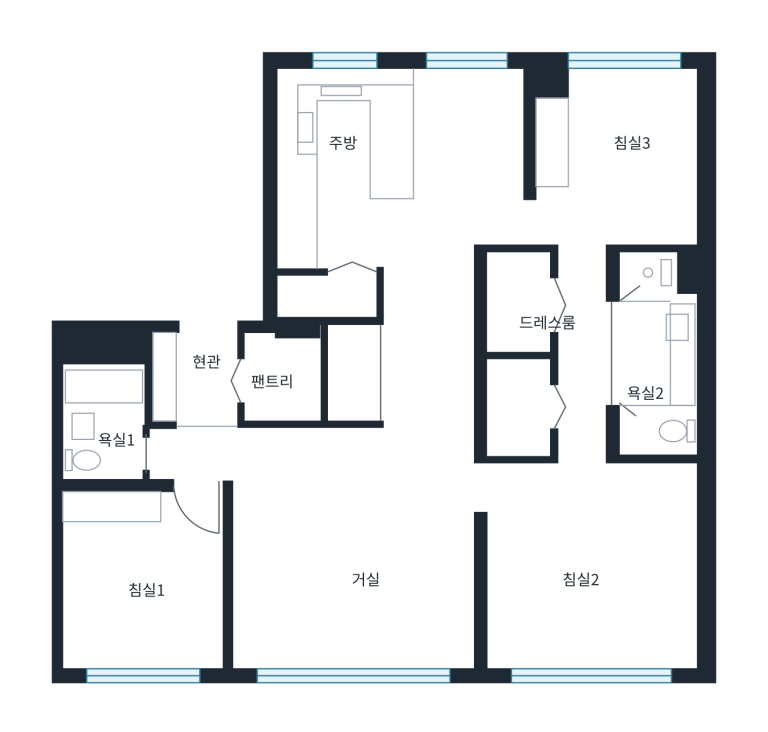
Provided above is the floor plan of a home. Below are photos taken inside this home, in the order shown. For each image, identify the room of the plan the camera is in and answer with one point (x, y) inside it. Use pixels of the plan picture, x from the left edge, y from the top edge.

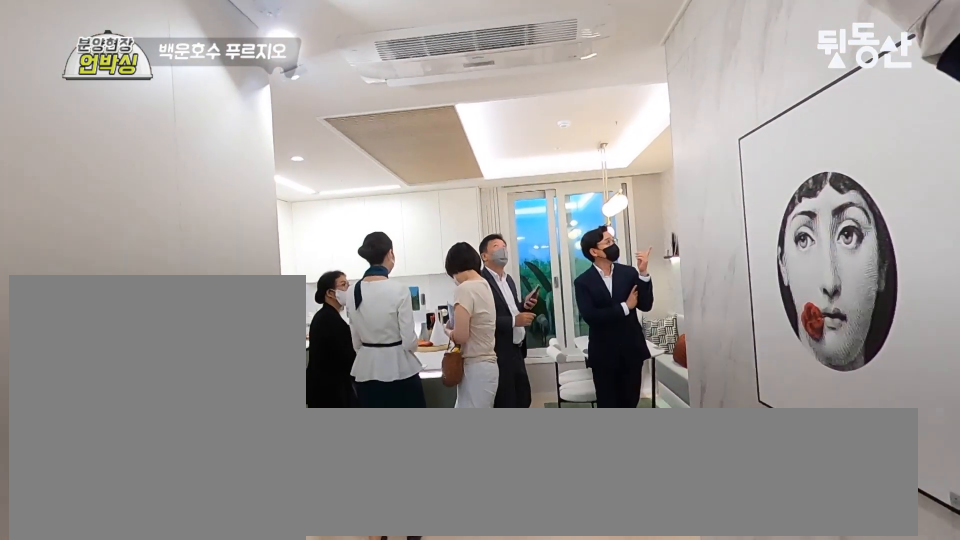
(430, 389)
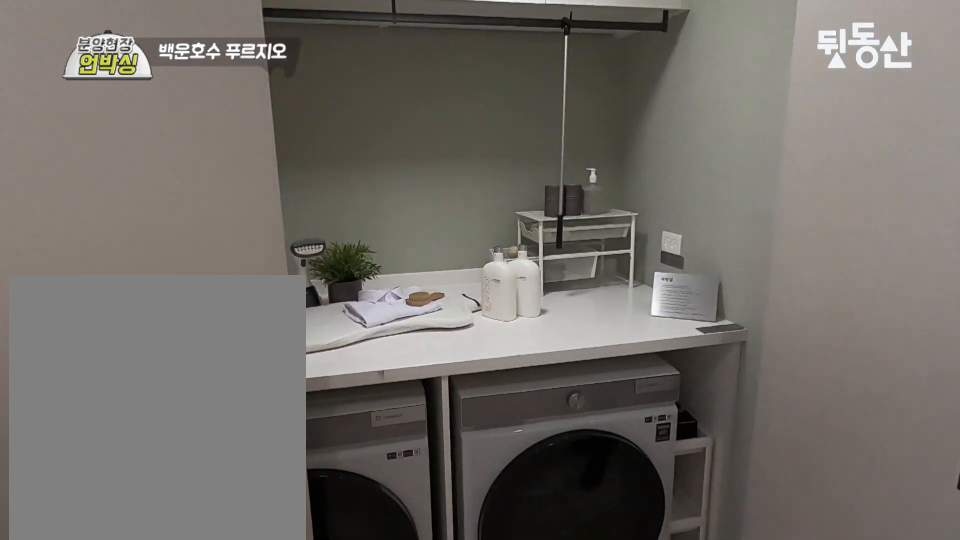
(430, 389)
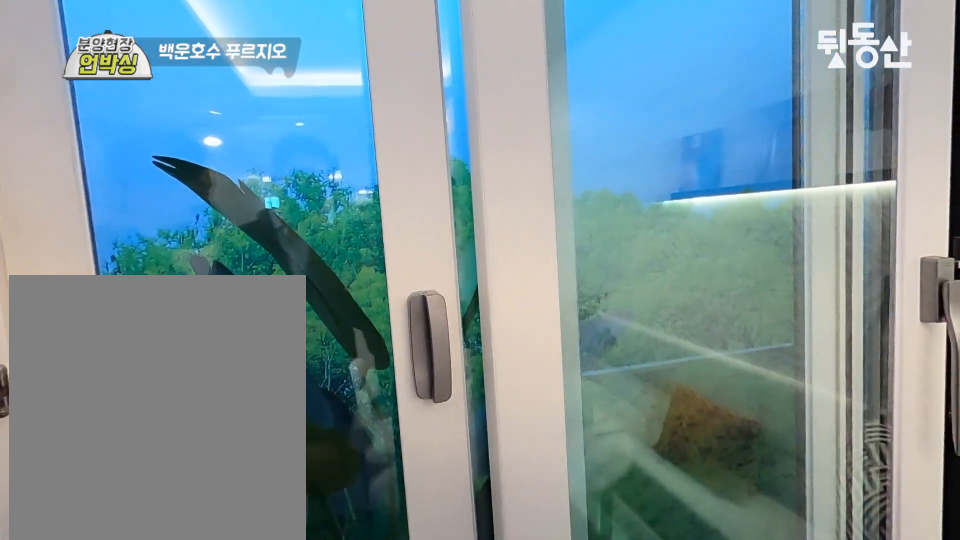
(465, 183)
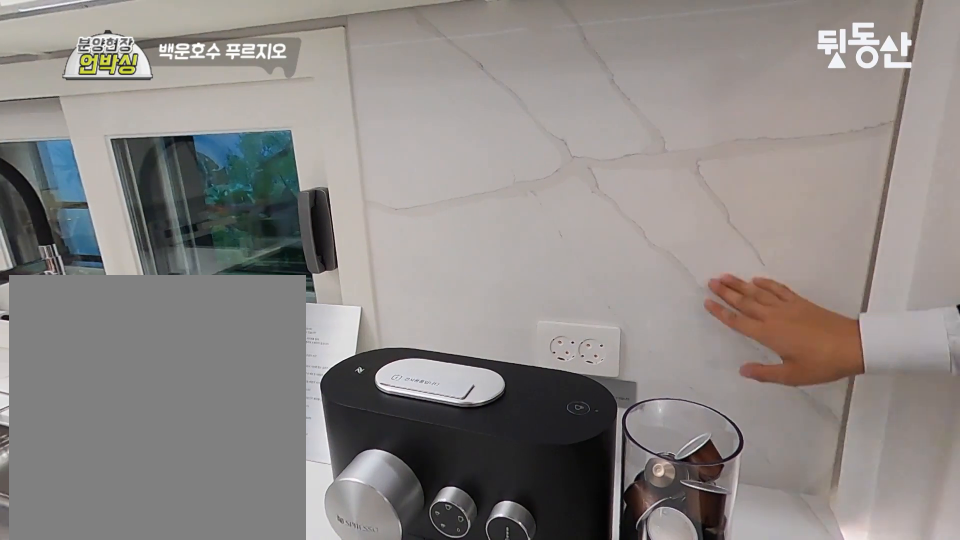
(466, 185)
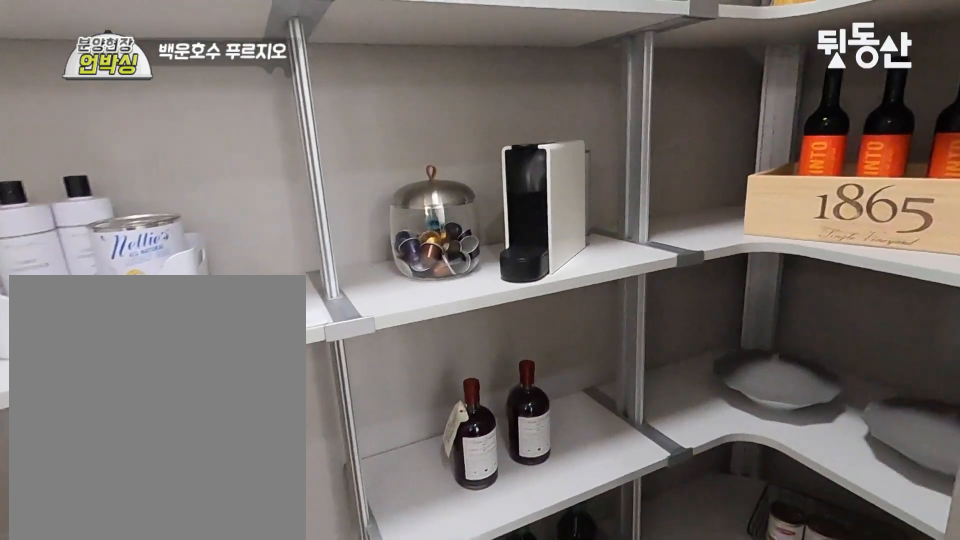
(353, 278)
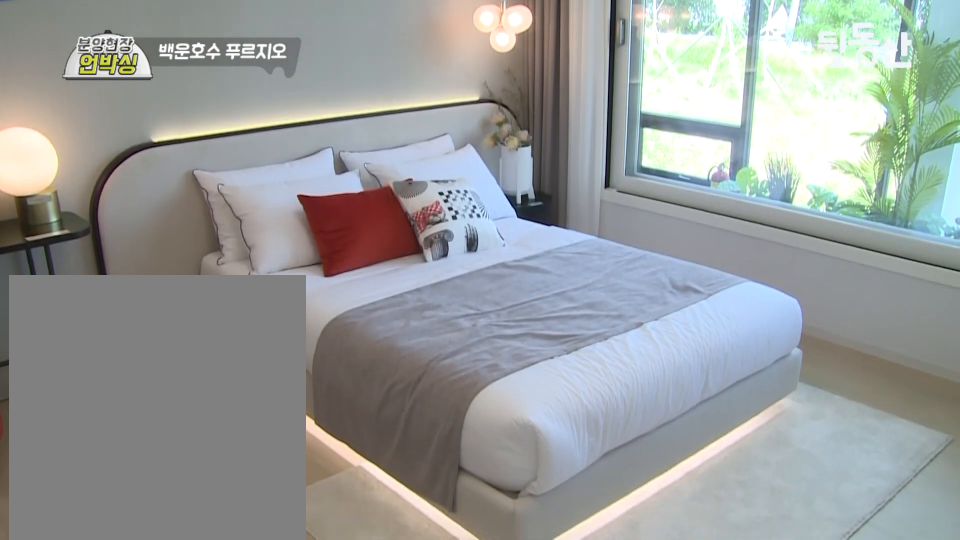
(590, 597)
